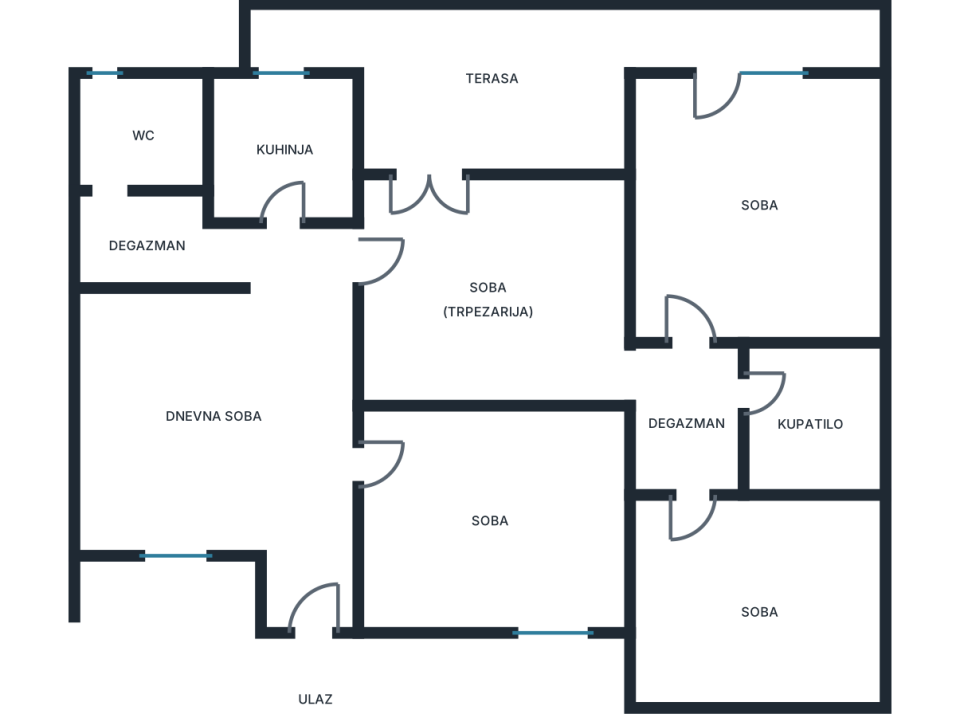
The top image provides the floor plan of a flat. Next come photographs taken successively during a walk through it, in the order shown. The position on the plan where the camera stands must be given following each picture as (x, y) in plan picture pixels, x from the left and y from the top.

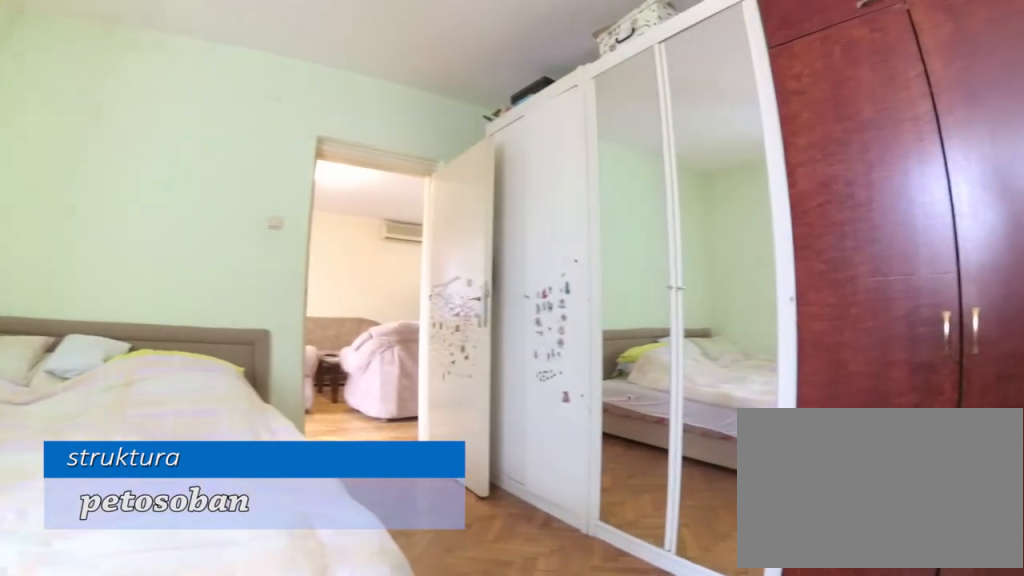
(593, 518)
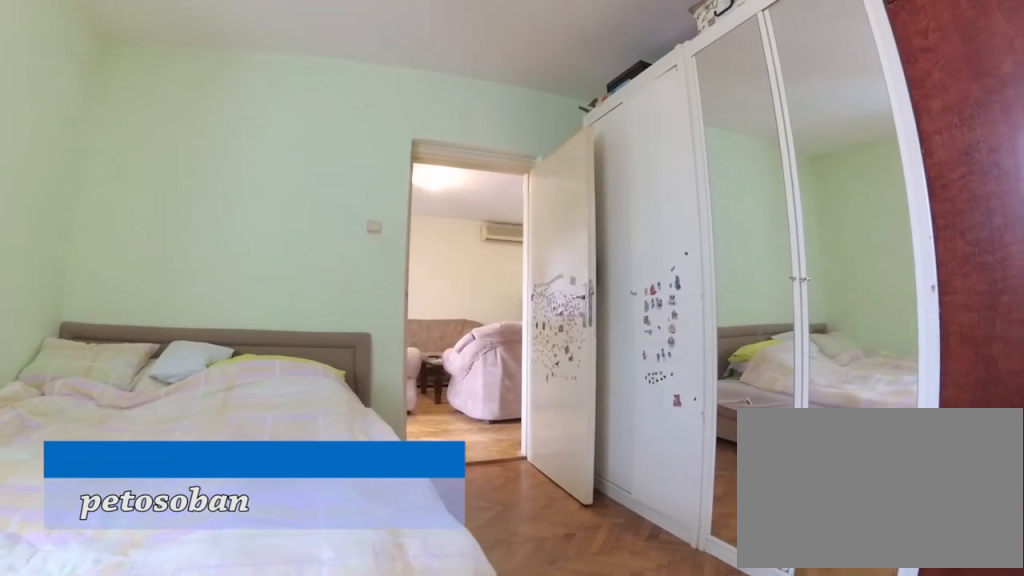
(582, 502)
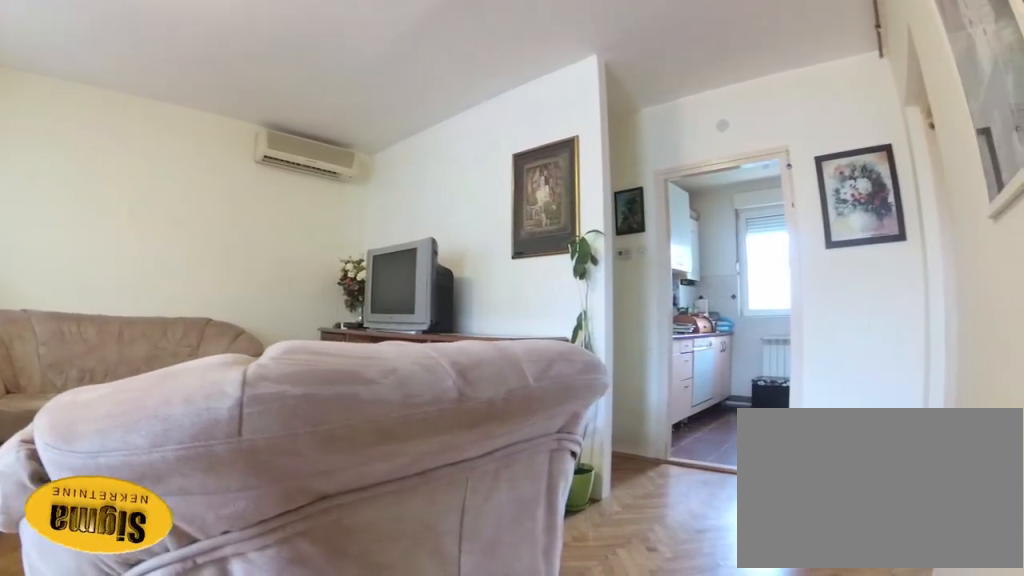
(328, 502)
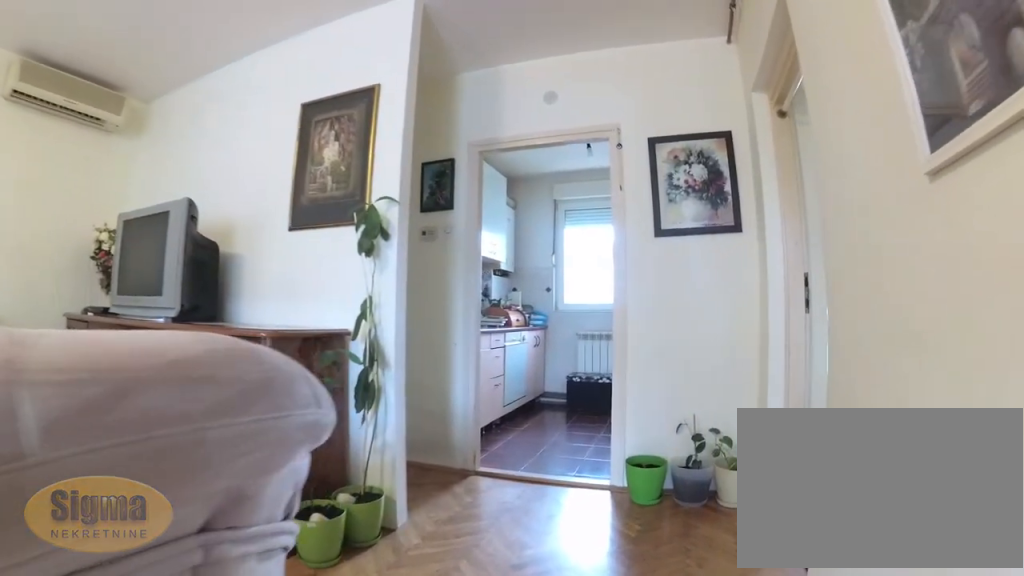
(314, 440)
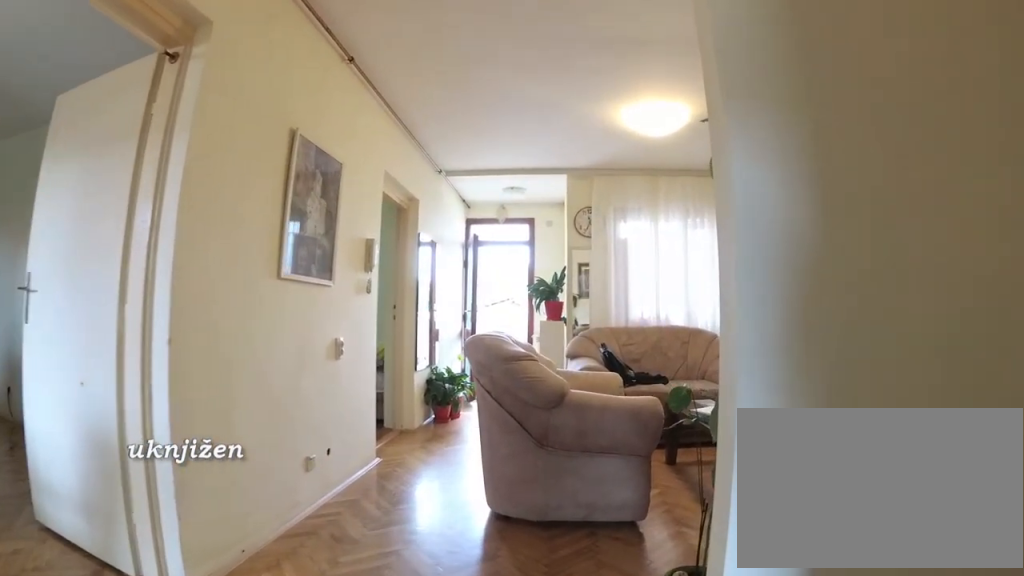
(271, 186)
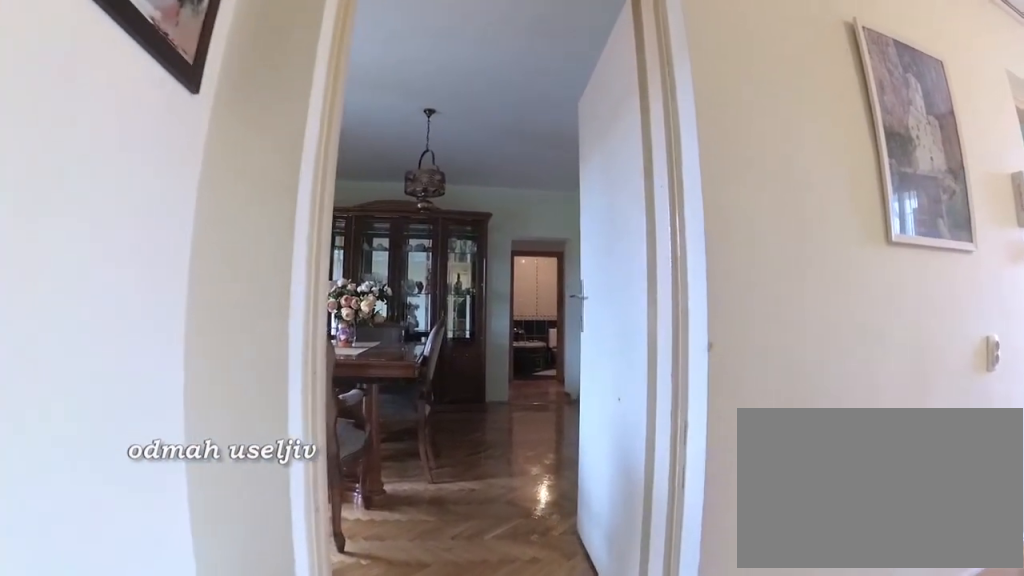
(249, 268)
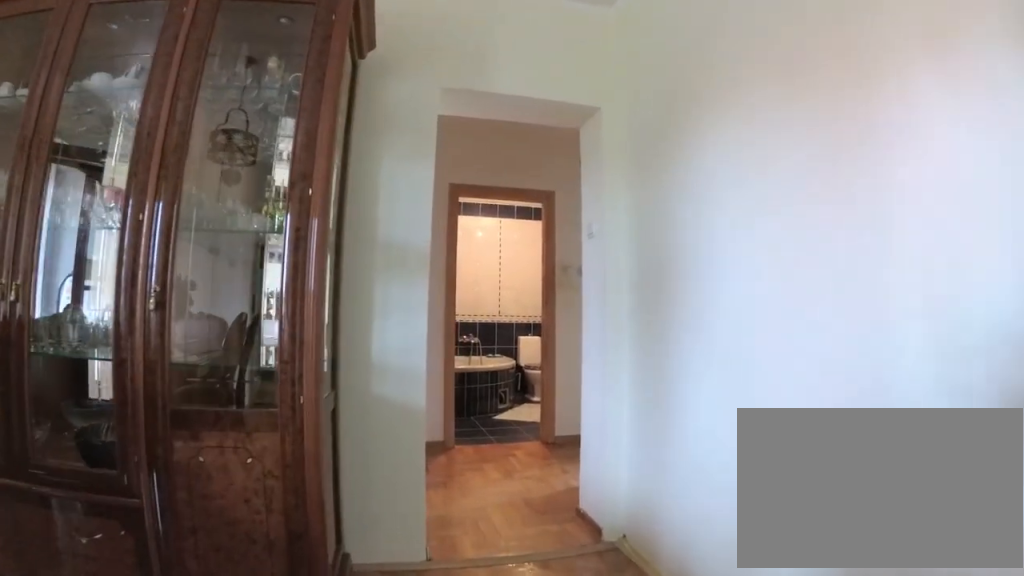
(456, 326)
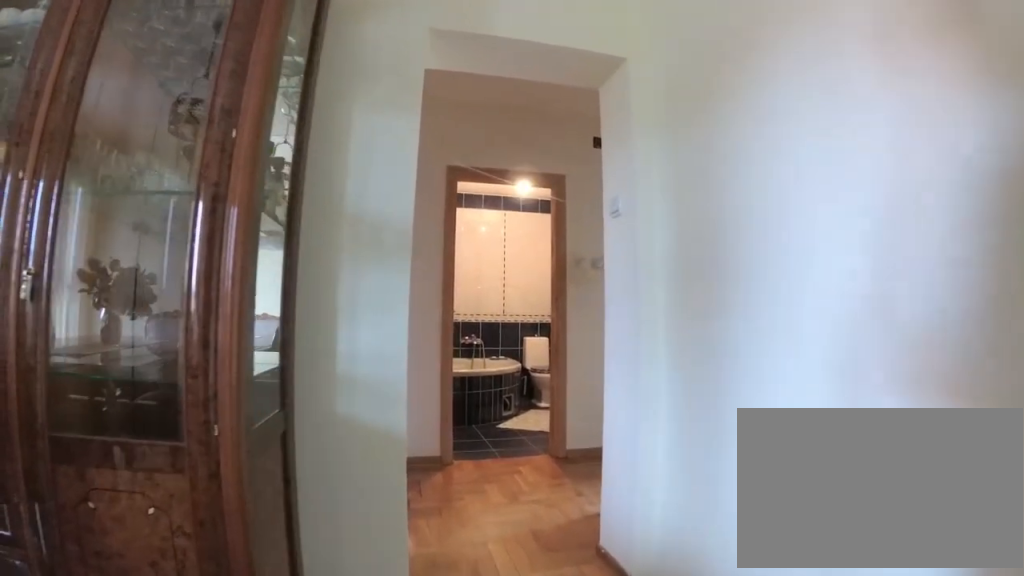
(478, 331)
